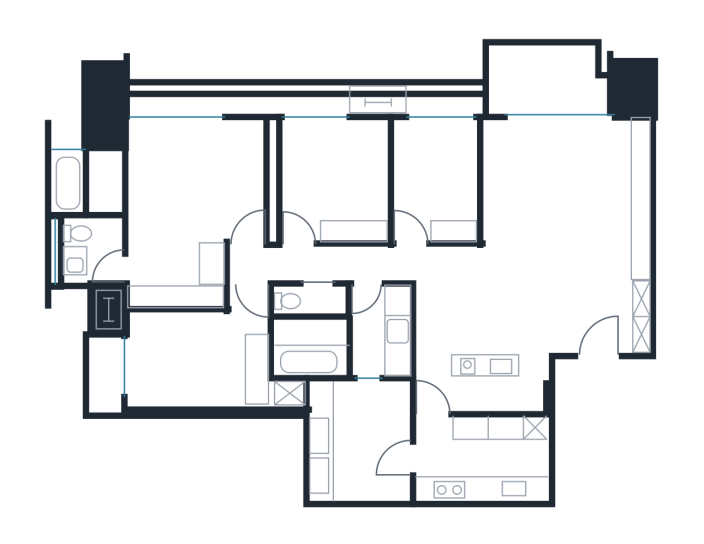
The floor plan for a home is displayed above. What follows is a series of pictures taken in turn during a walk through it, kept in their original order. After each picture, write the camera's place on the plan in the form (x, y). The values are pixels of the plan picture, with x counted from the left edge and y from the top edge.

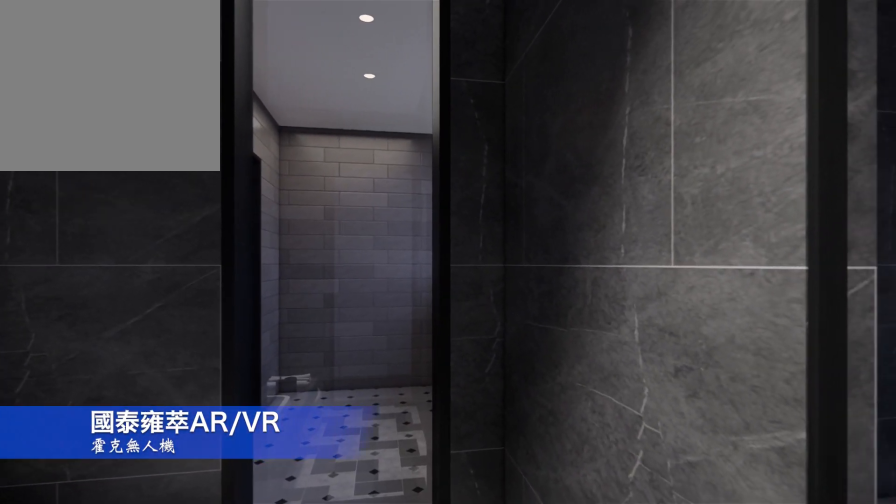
(364, 326)
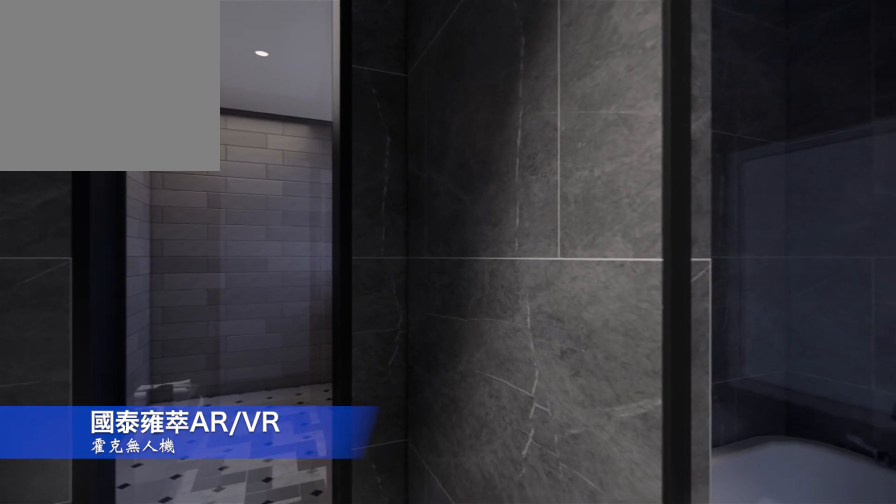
(363, 323)
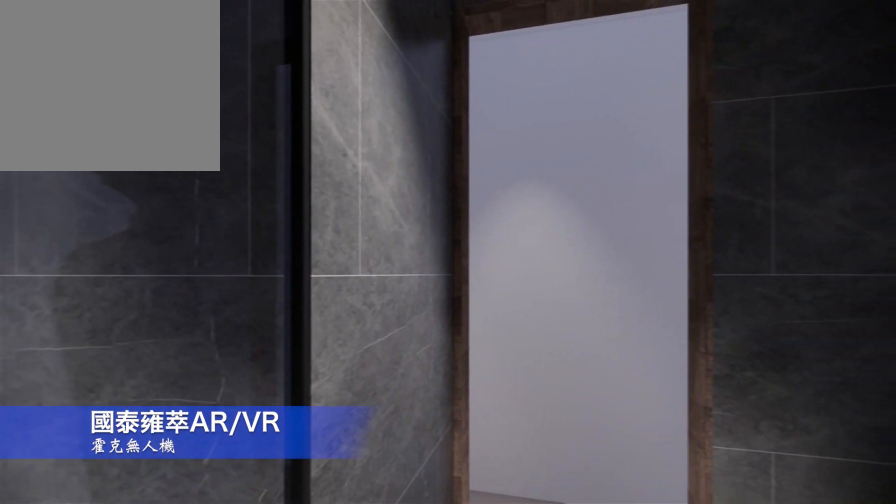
(363, 298)
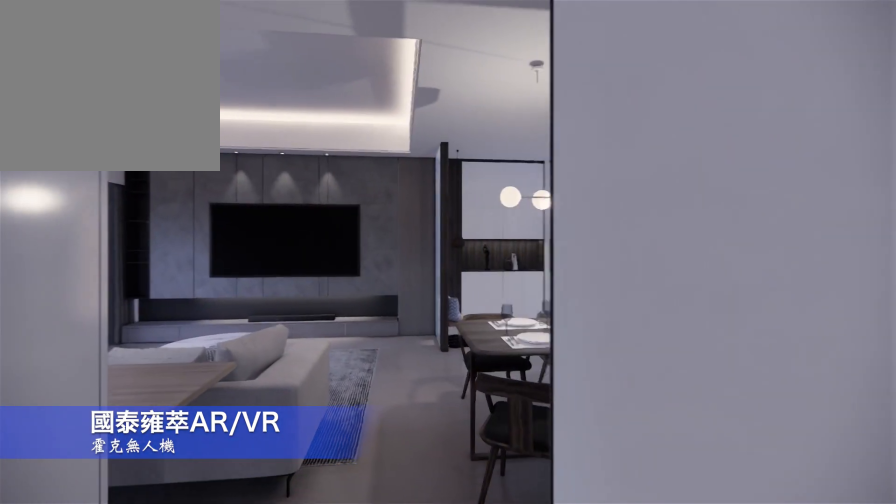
(379, 269)
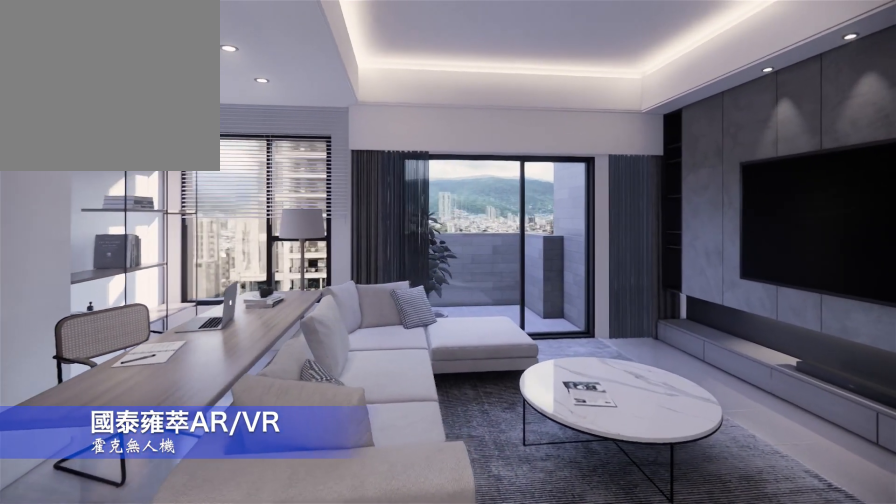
(535, 297)
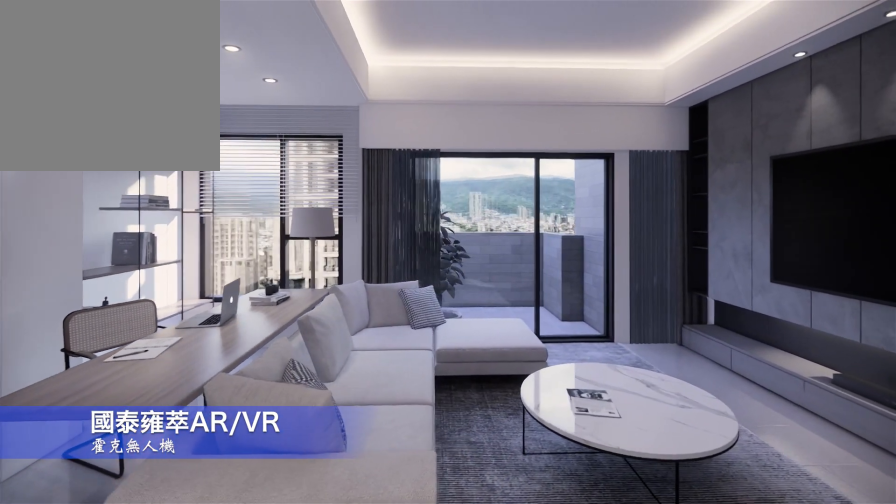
(542, 288)
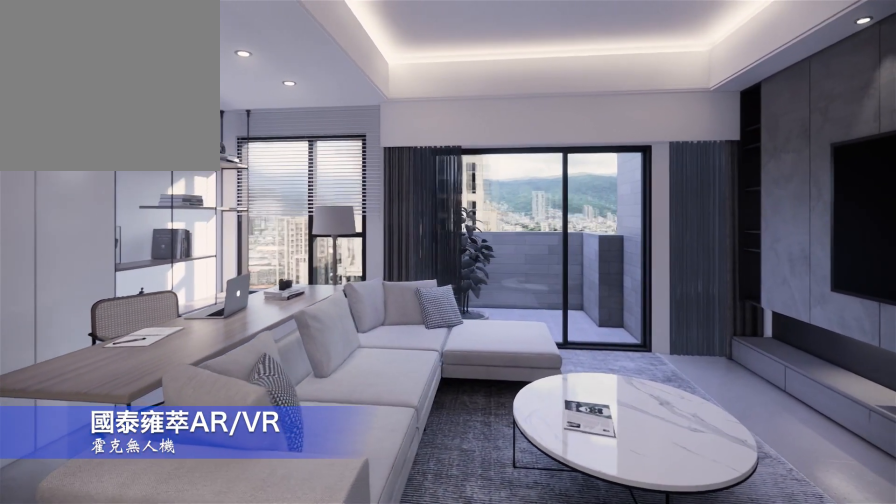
(554, 280)
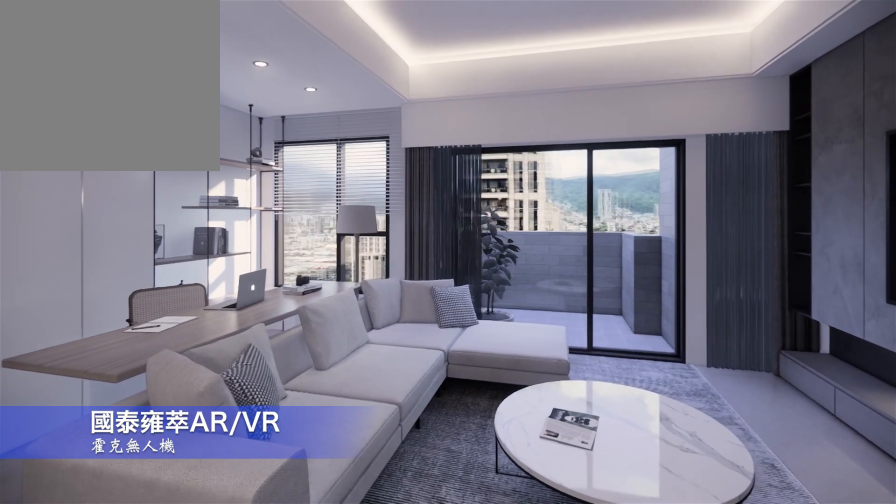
(565, 281)
